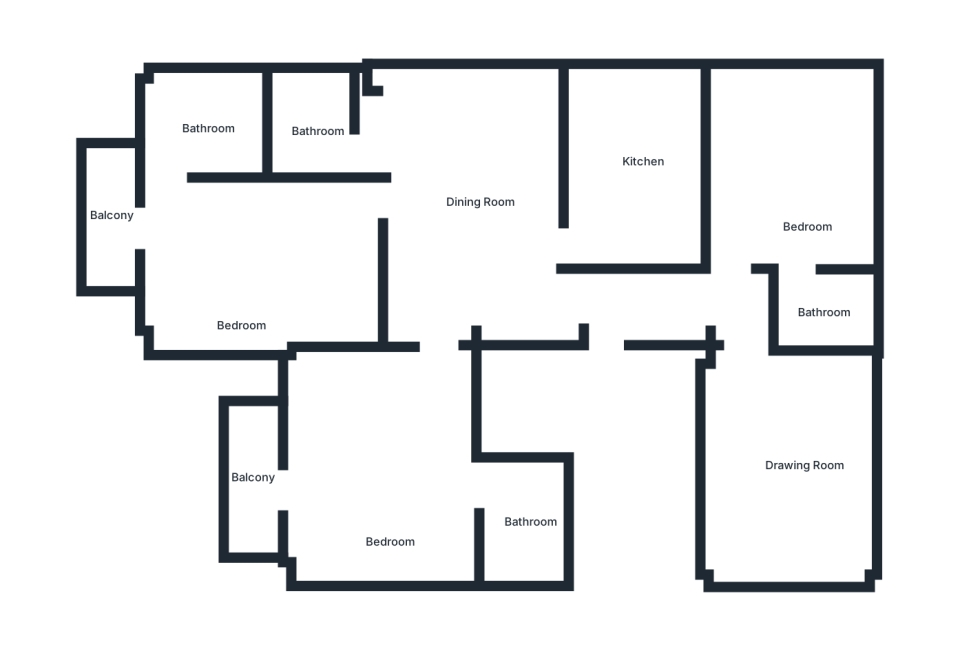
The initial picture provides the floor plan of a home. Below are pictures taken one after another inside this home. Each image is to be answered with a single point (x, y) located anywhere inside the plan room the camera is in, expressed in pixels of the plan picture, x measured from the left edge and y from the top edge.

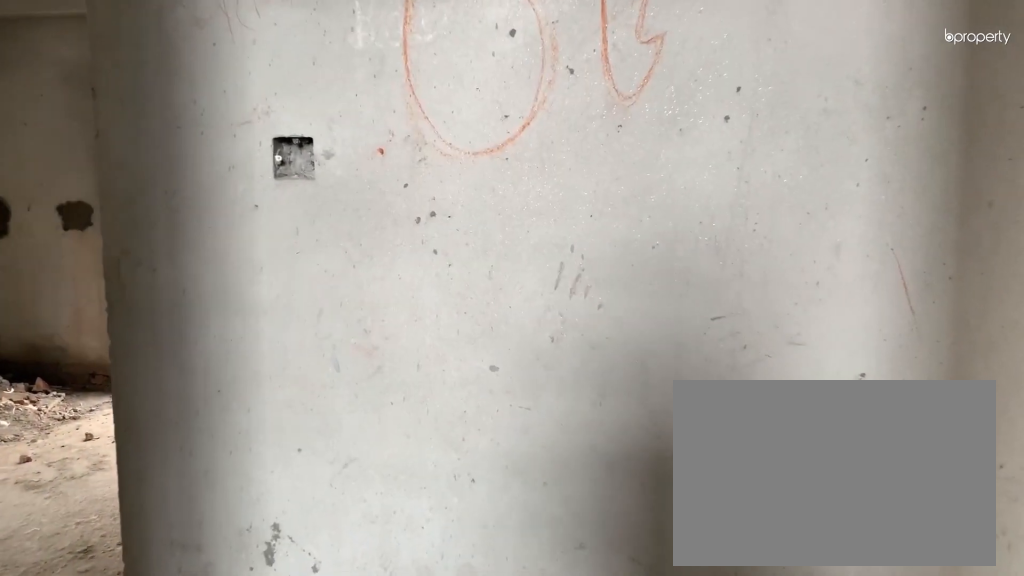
(569, 306)
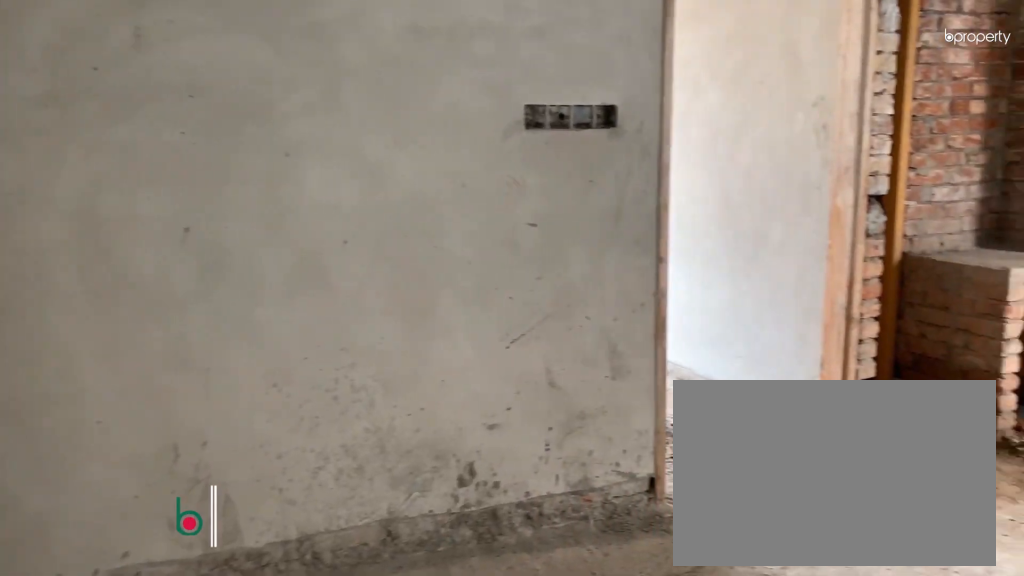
(465, 185)
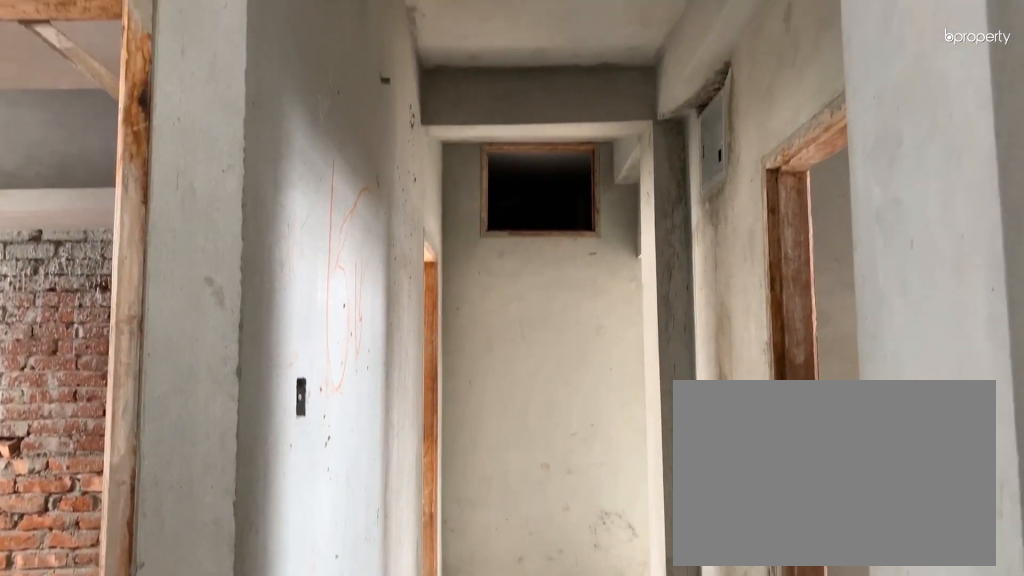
(465, 185)
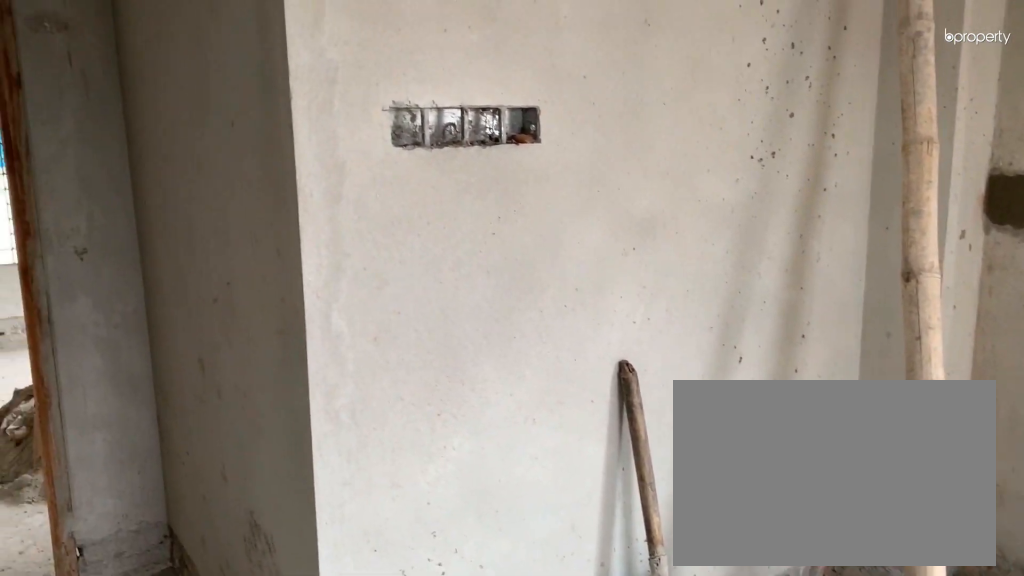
(803, 449)
